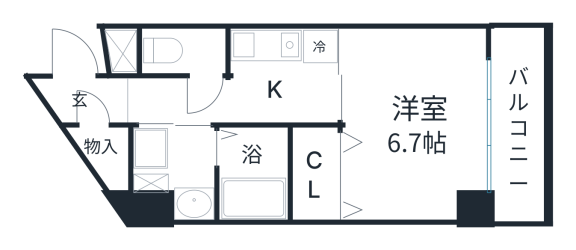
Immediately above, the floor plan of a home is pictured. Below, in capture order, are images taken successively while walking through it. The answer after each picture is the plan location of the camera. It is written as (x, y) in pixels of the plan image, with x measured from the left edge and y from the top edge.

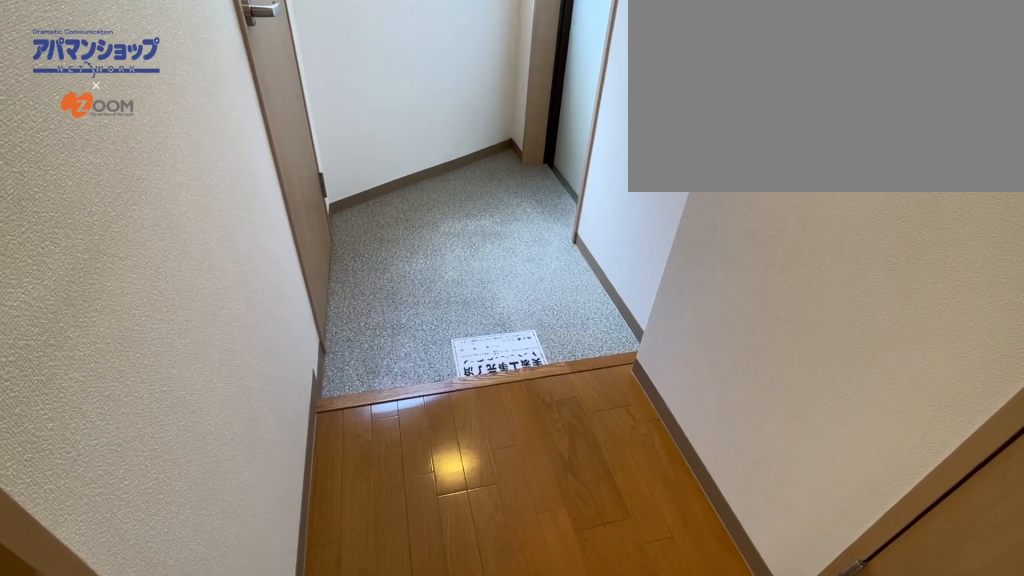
(133, 98)
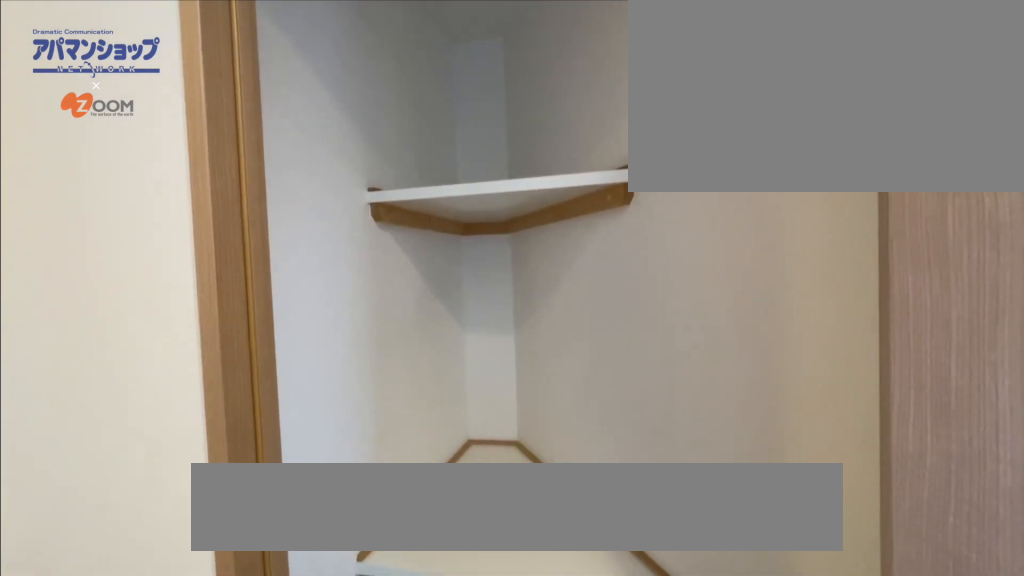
(90, 79)
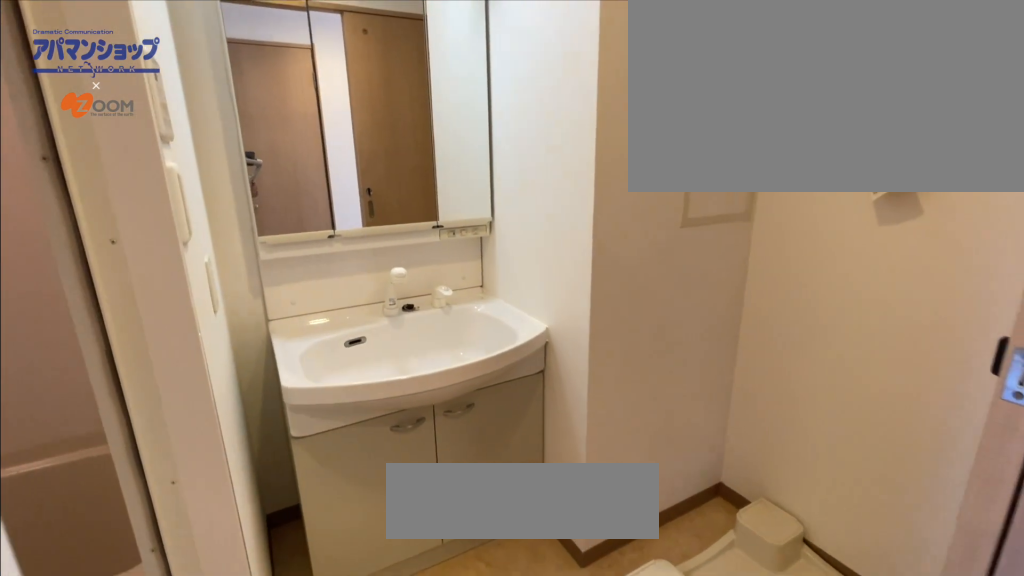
(192, 100)
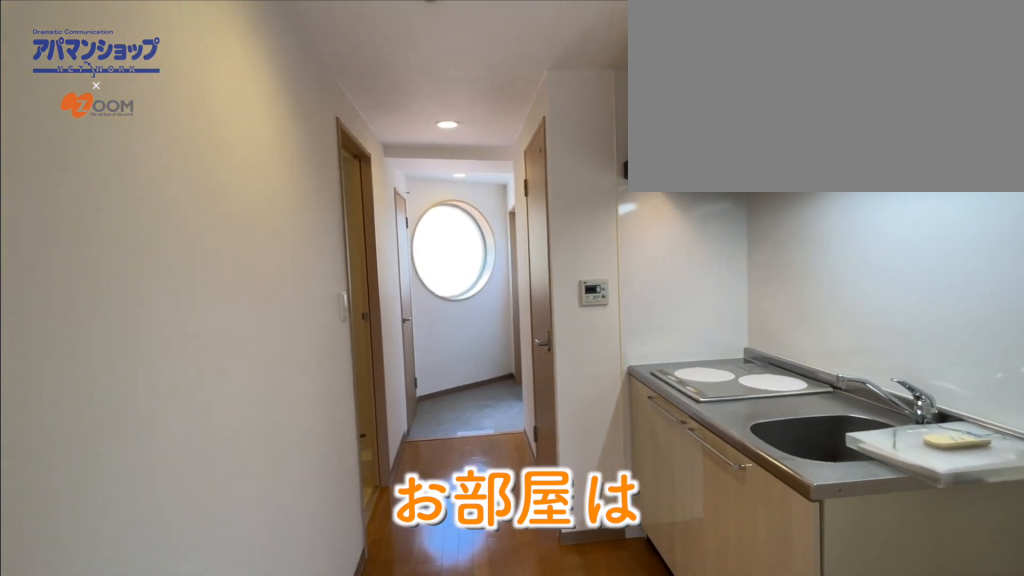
(359, 104)
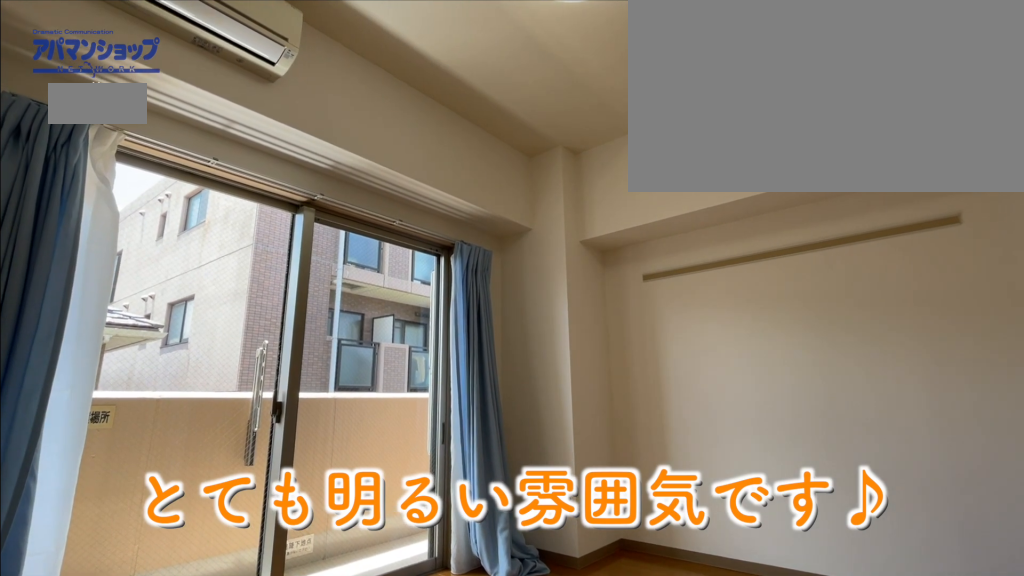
(358, 43)
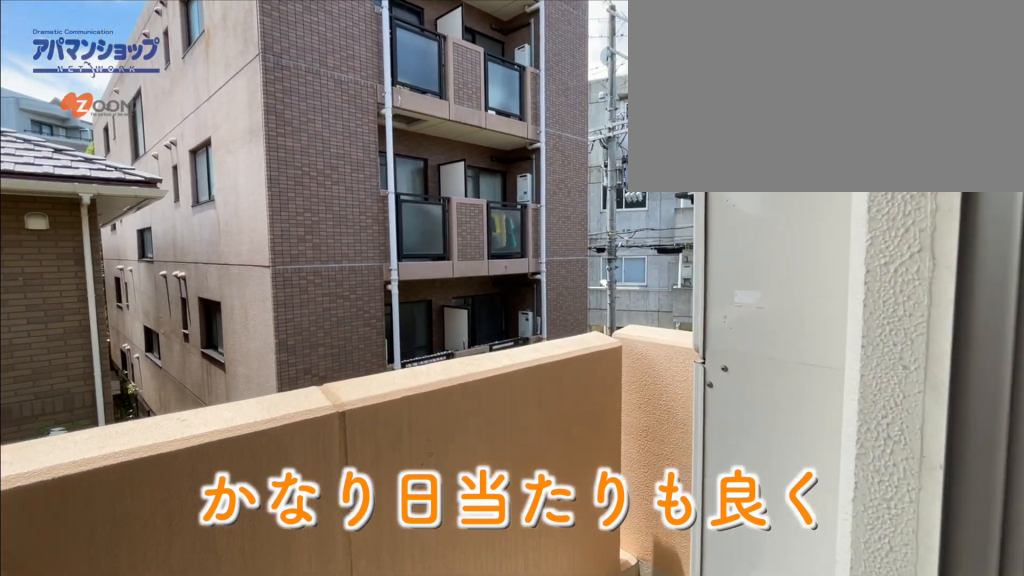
(474, 137)
